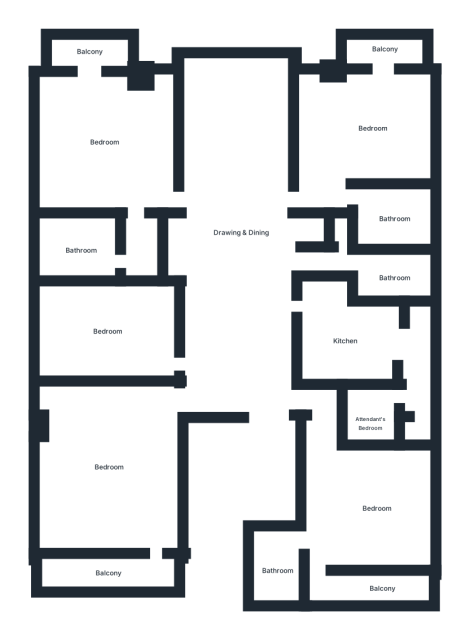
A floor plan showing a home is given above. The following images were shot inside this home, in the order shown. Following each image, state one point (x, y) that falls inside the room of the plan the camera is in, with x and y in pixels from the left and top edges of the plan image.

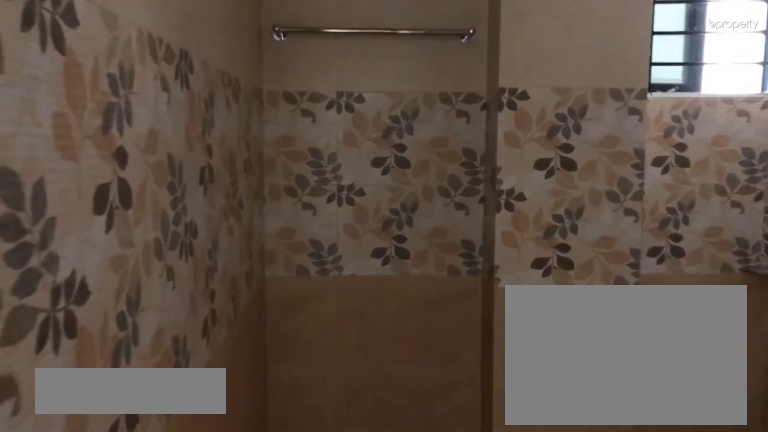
(391, 218)
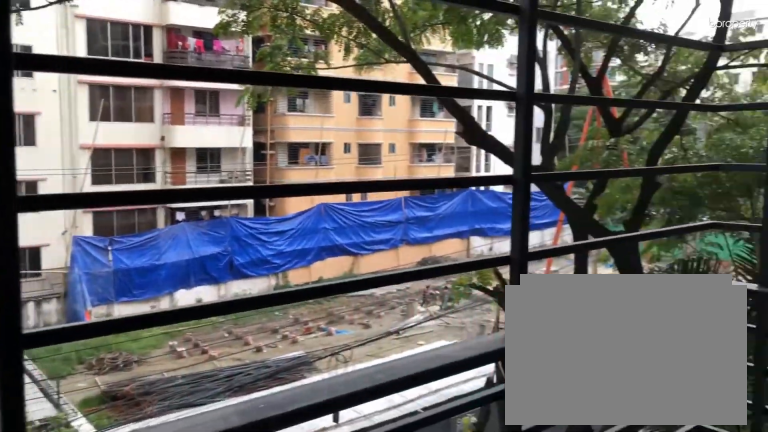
(382, 51)
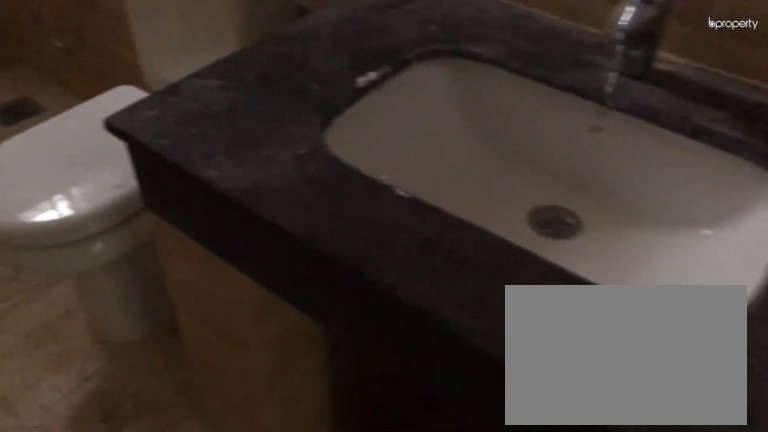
(393, 273)
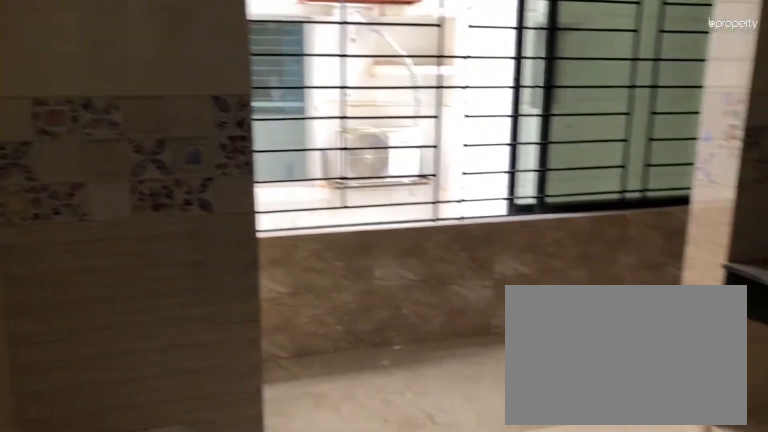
(353, 342)
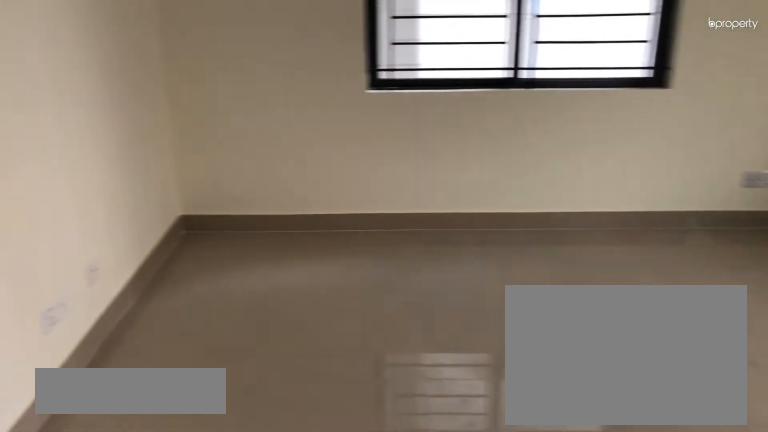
(373, 509)
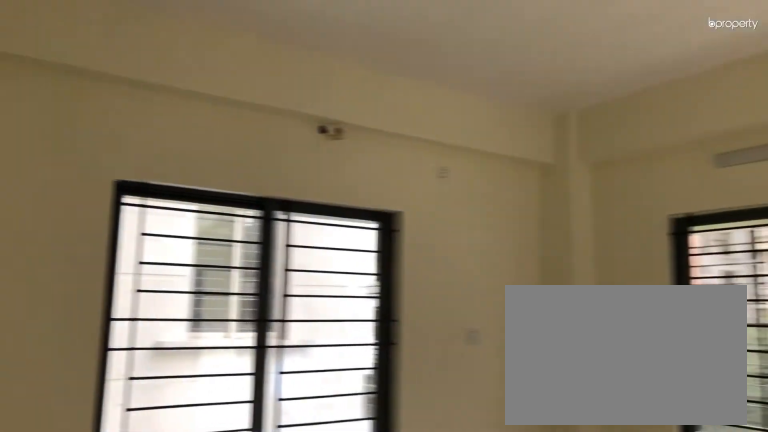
(373, 509)
